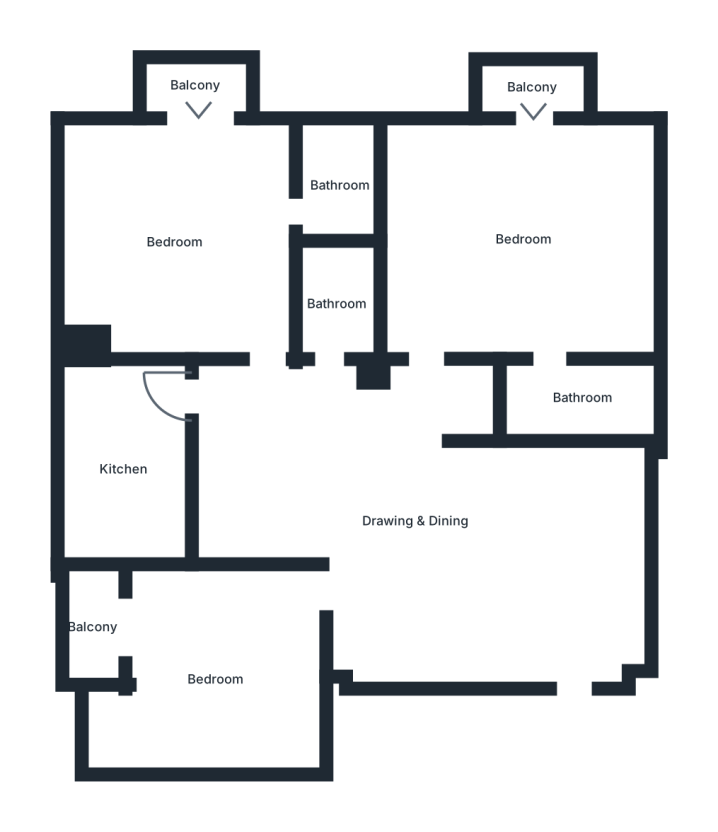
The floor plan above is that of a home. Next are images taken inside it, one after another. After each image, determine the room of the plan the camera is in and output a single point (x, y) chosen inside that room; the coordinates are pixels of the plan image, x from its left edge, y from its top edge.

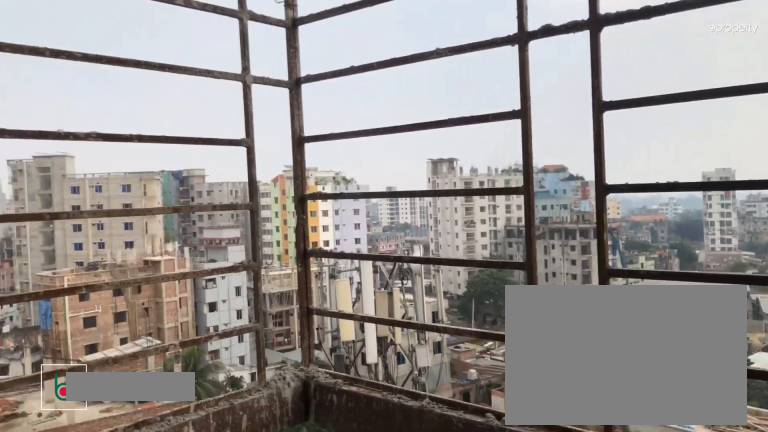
(196, 86)
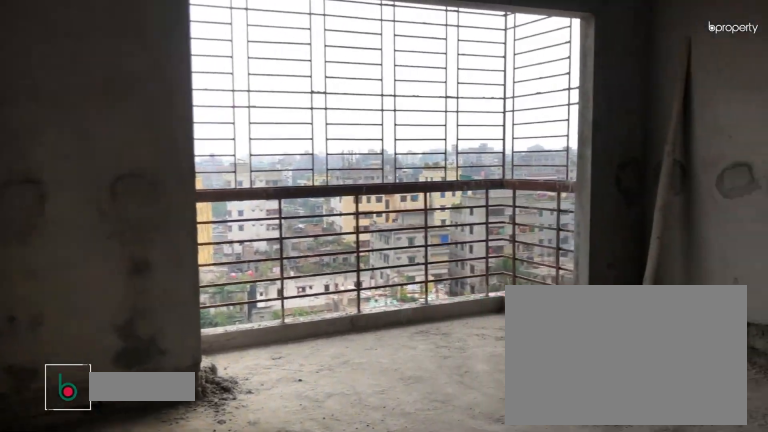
(512, 268)
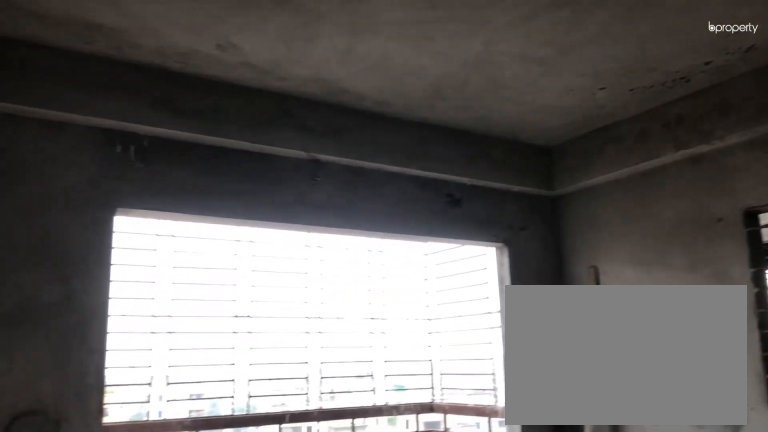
(524, 240)
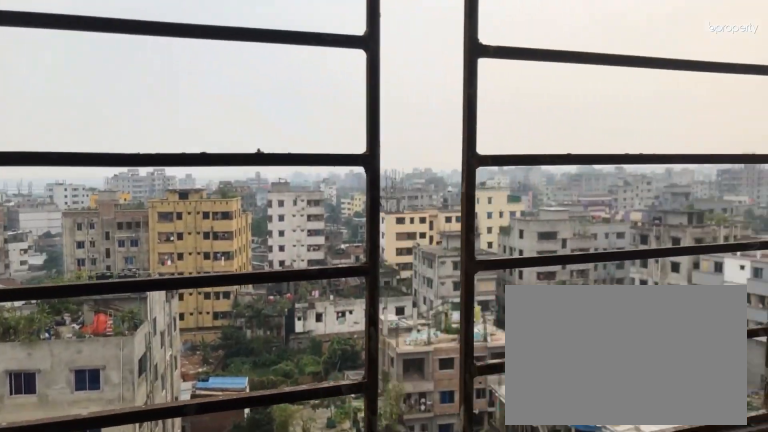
(535, 86)
